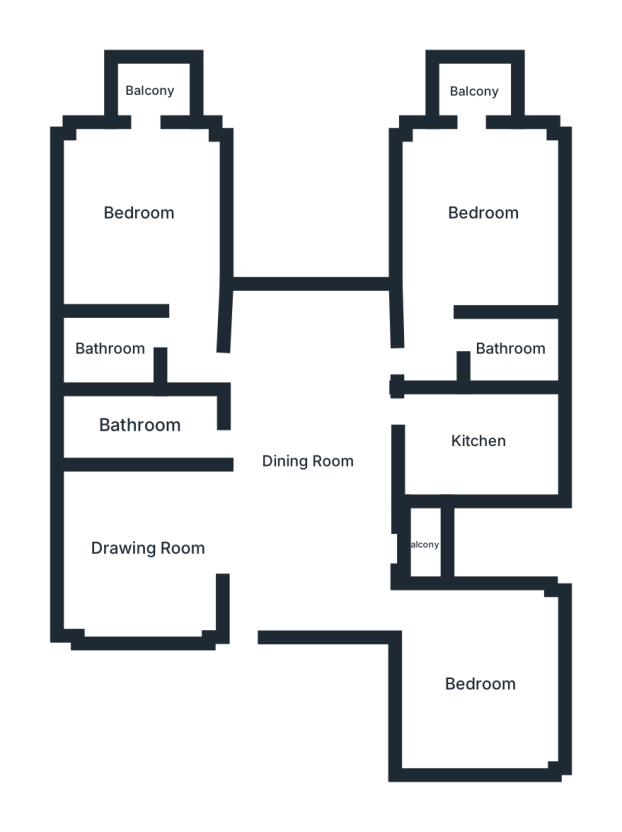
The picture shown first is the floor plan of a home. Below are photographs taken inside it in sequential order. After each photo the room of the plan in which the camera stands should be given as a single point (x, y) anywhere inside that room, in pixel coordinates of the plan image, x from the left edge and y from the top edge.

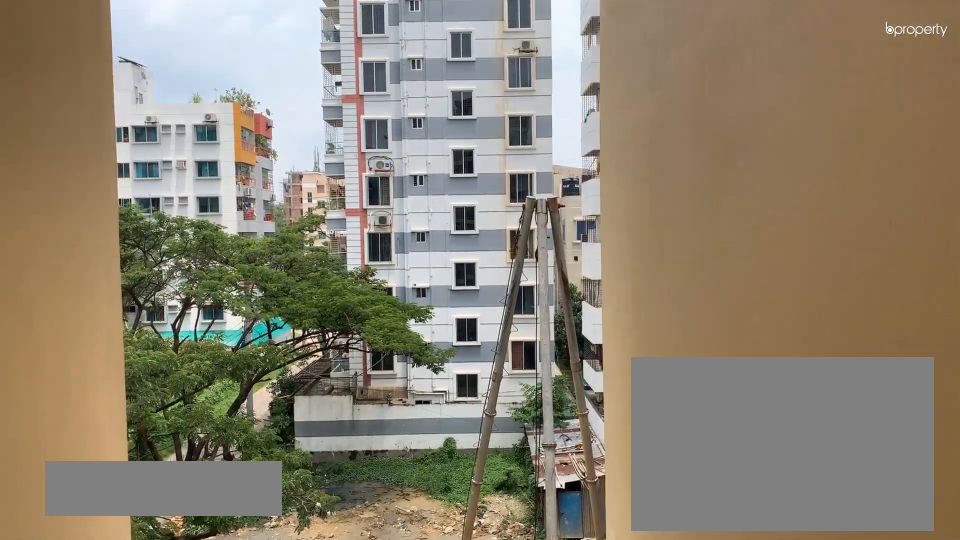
(419, 546)
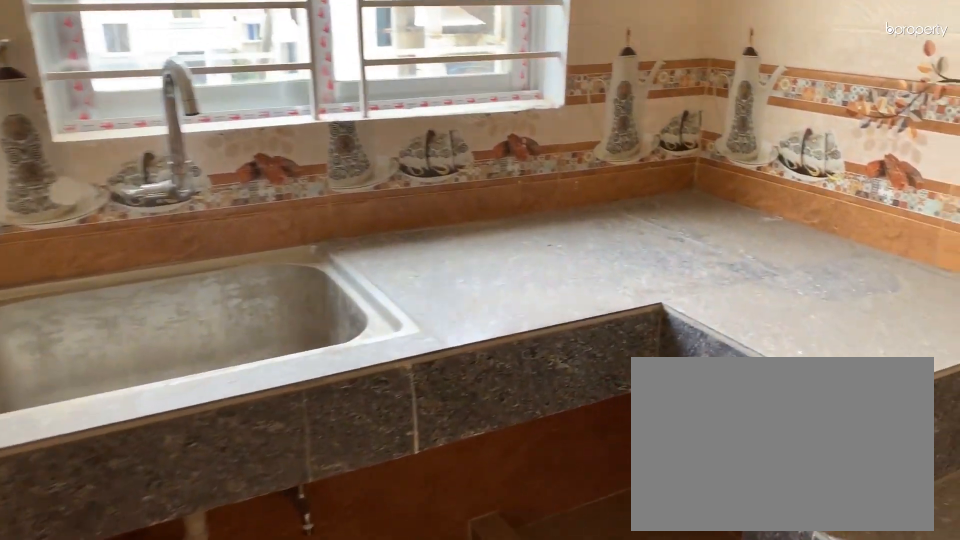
(472, 441)
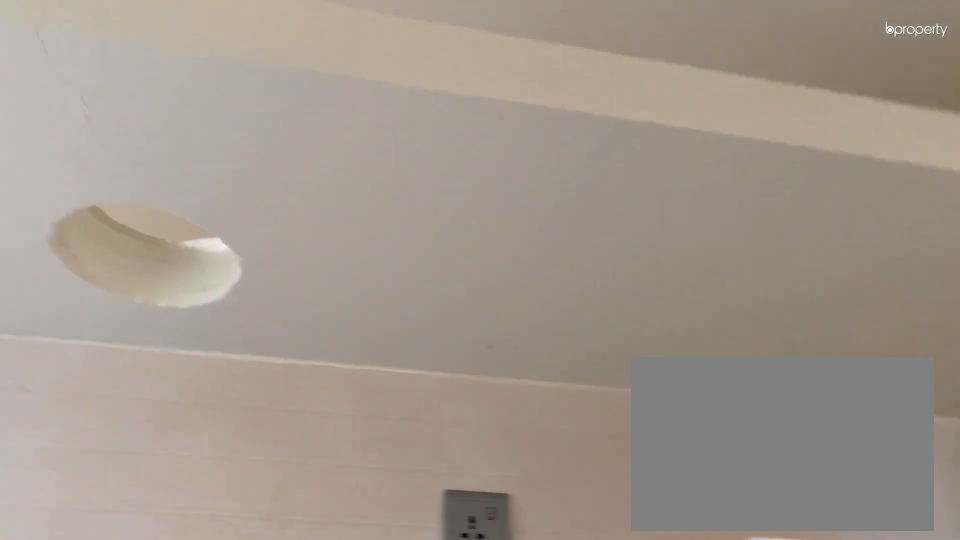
(472, 441)
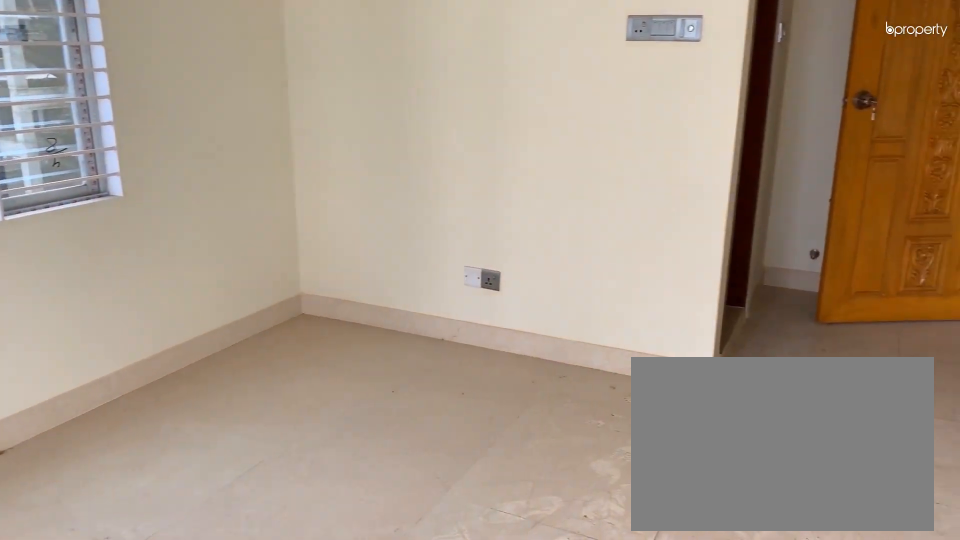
(480, 215)
